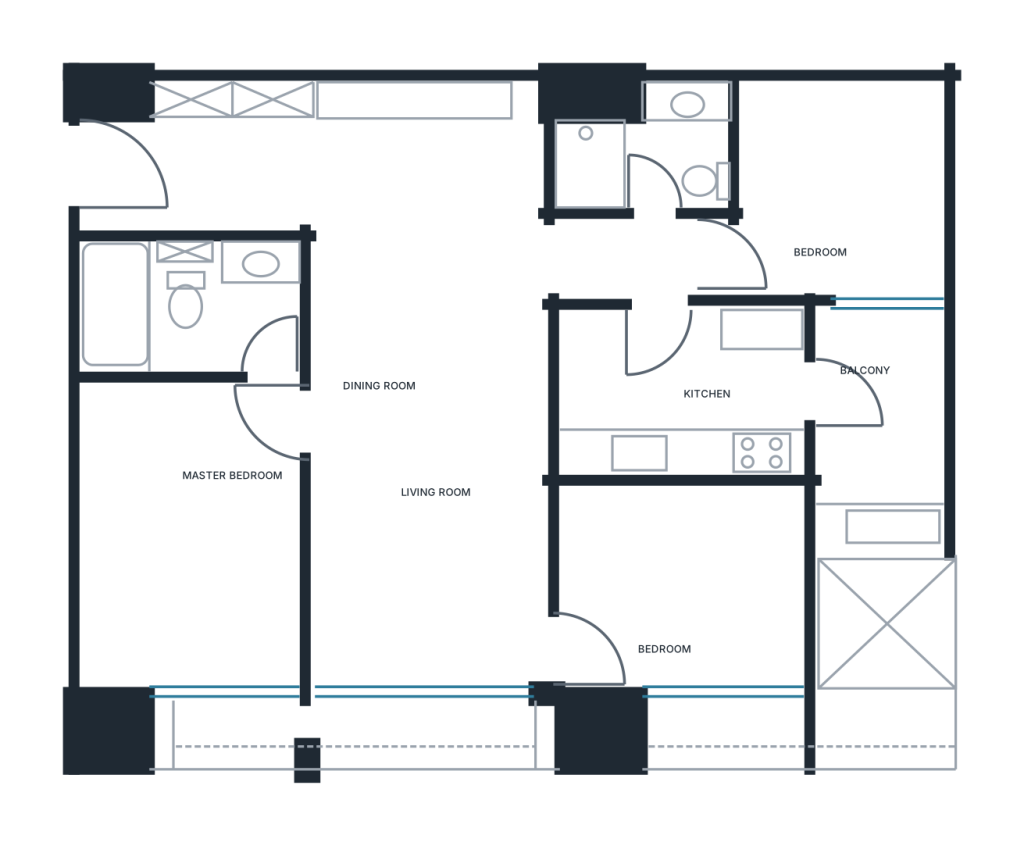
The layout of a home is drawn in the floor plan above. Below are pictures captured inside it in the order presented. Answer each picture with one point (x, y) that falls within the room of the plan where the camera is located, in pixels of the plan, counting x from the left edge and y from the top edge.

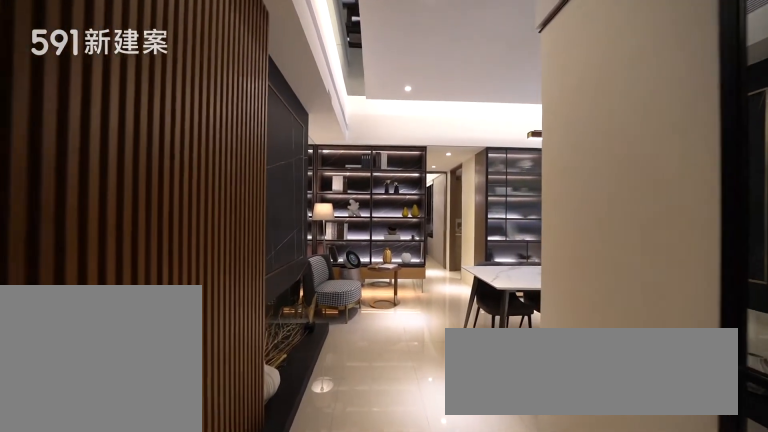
(197, 154)
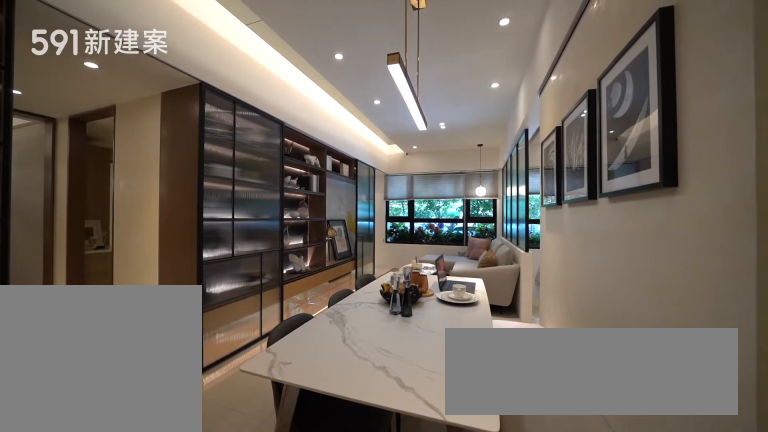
(429, 465)
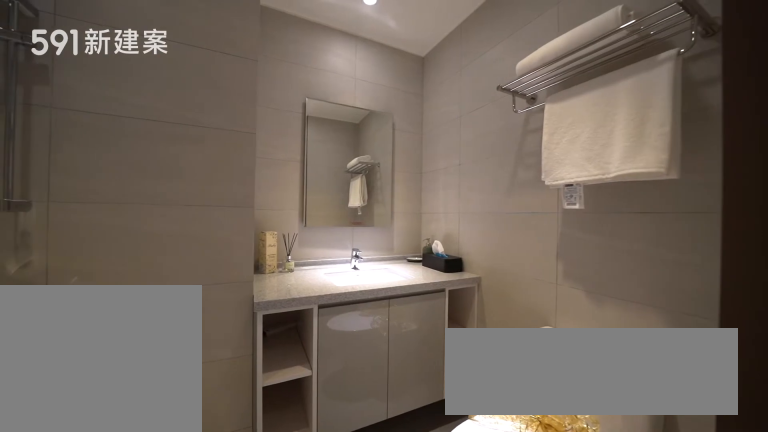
(646, 142)
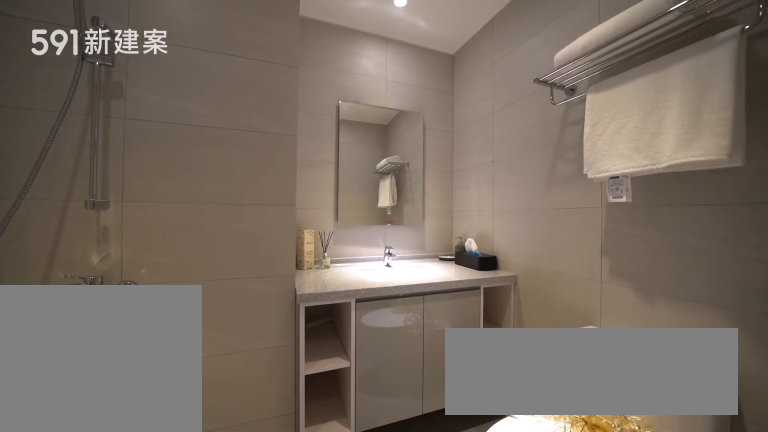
(646, 142)
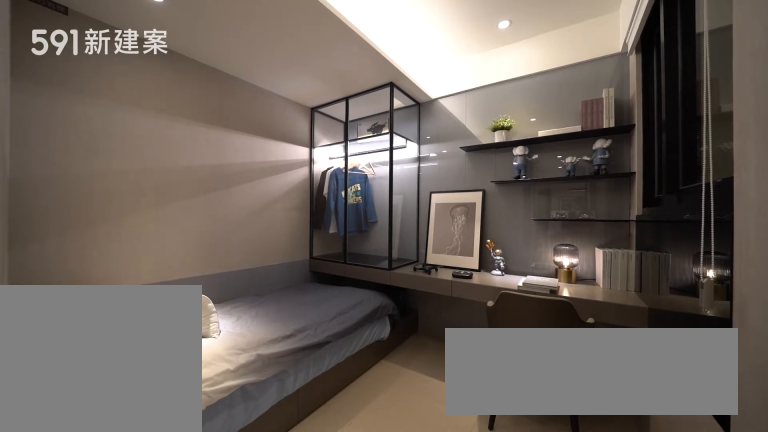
(835, 192)
